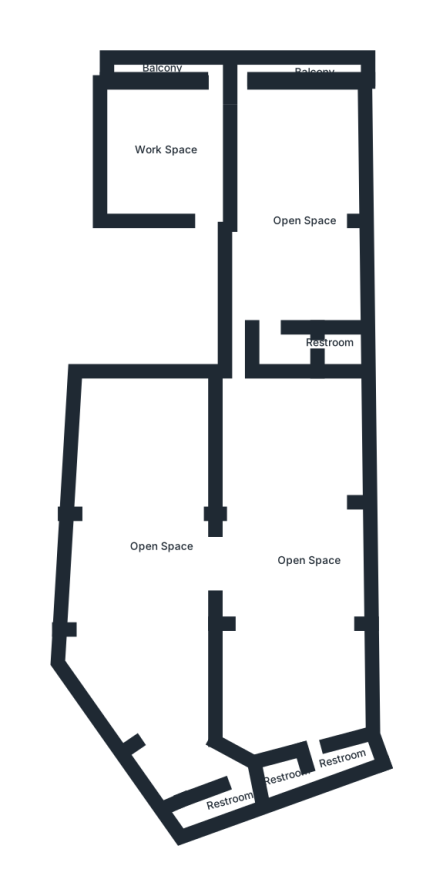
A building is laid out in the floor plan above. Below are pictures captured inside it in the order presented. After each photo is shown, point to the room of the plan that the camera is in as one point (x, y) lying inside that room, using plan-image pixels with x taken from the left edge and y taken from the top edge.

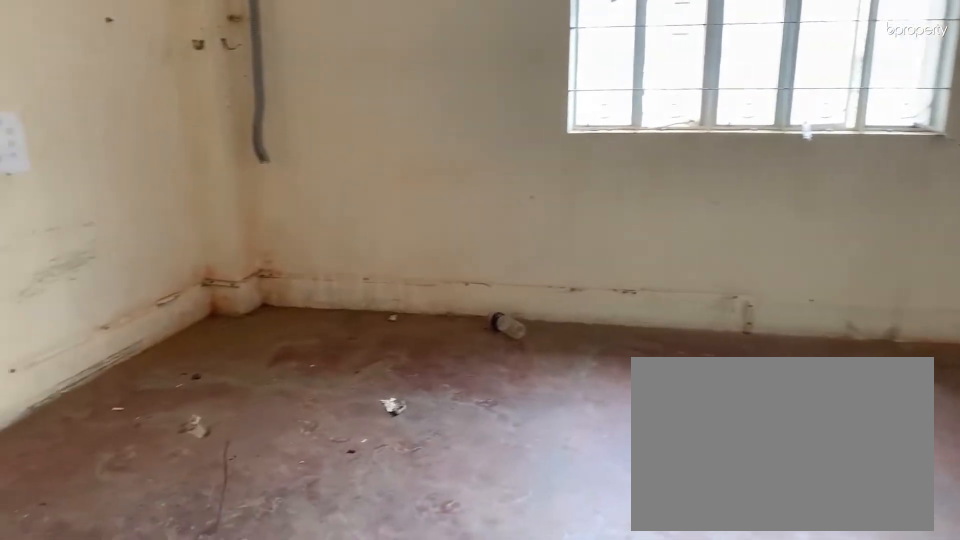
(176, 137)
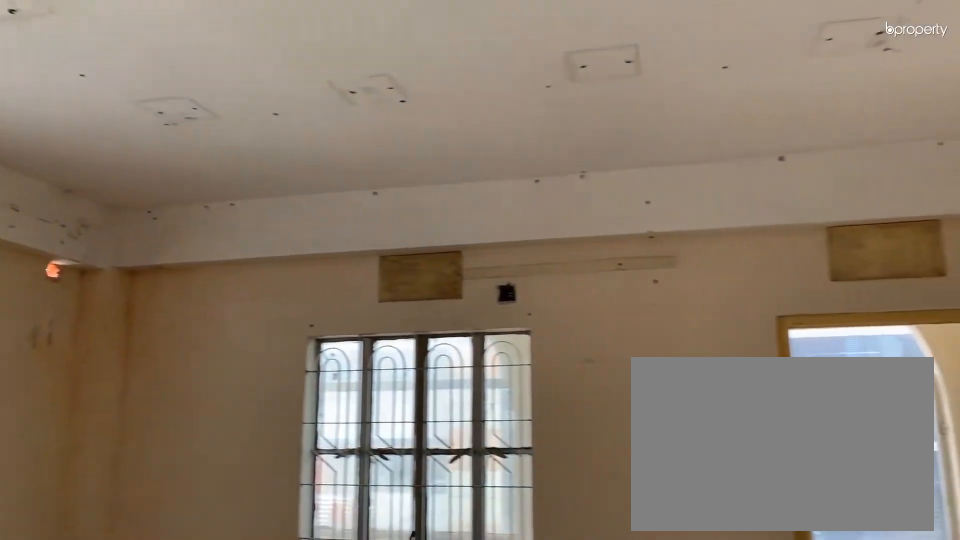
(176, 137)
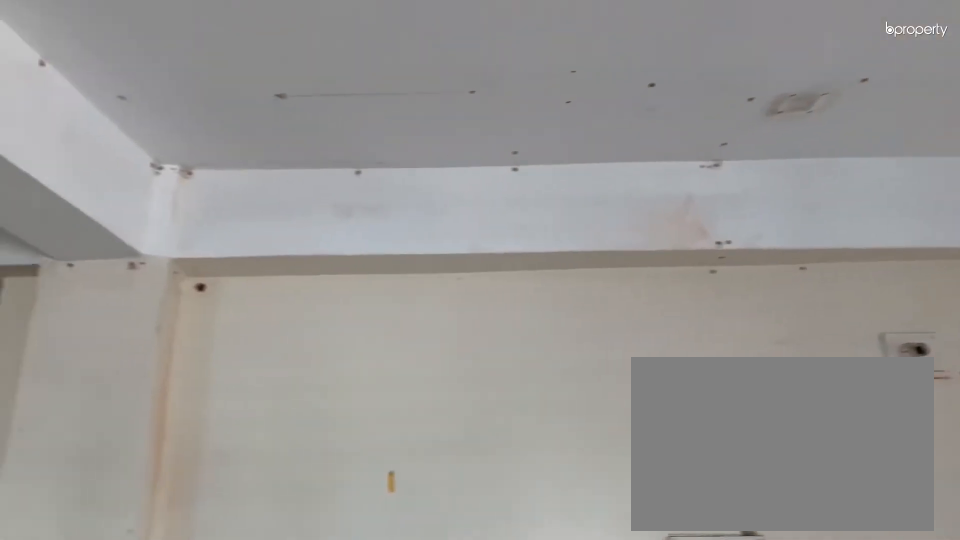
(294, 208)
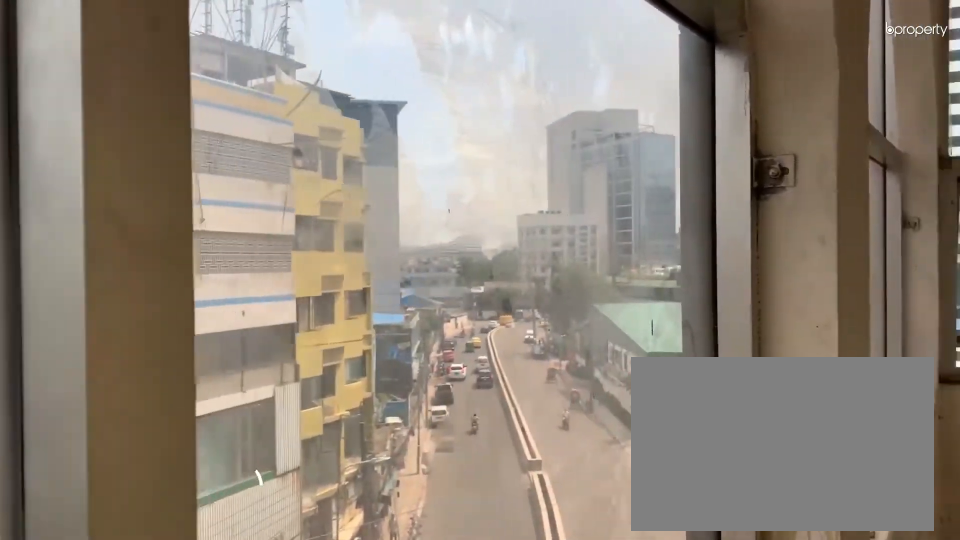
(277, 67)
